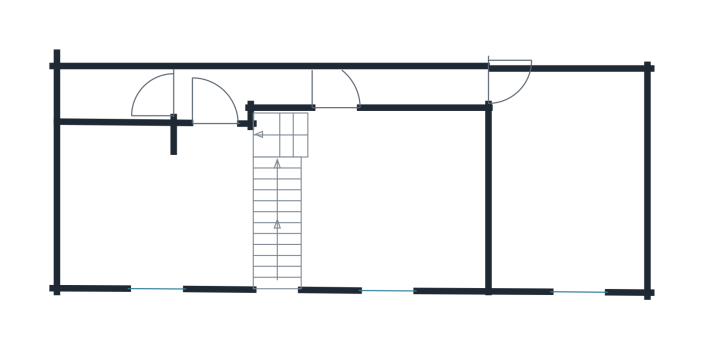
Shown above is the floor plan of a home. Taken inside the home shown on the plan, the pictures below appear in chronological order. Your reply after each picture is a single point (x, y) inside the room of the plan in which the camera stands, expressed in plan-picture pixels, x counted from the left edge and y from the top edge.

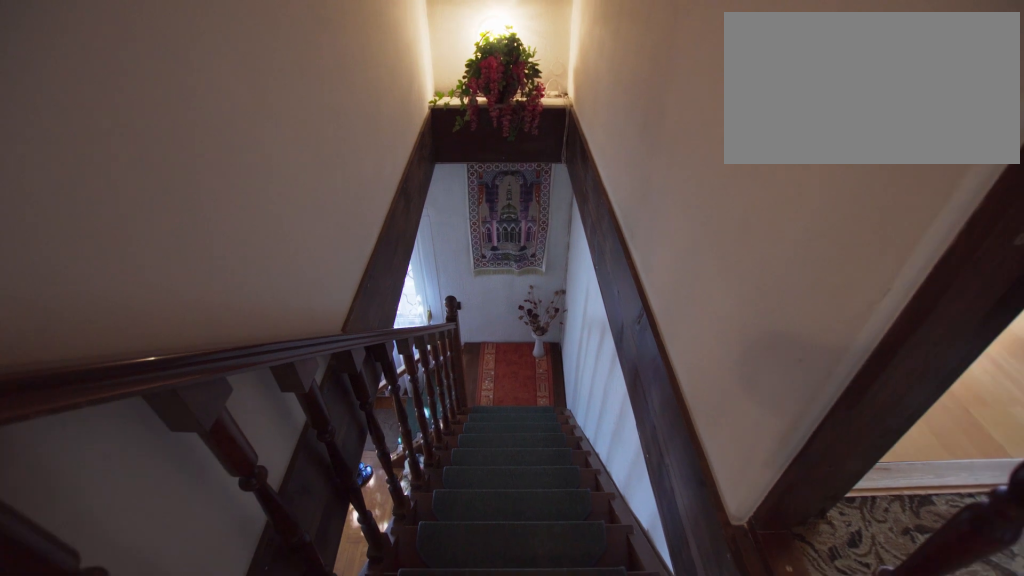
(275, 228)
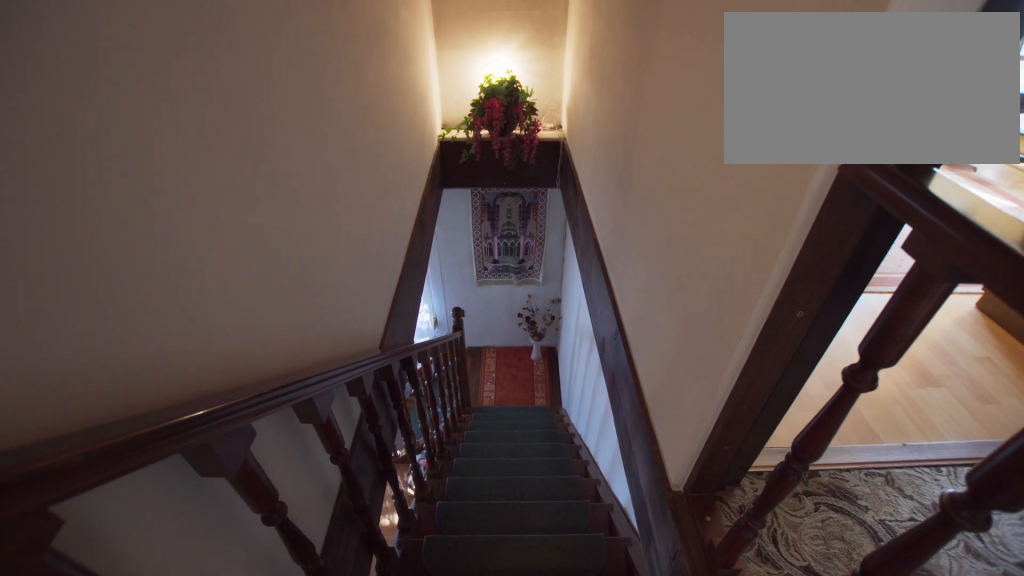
(275, 228)
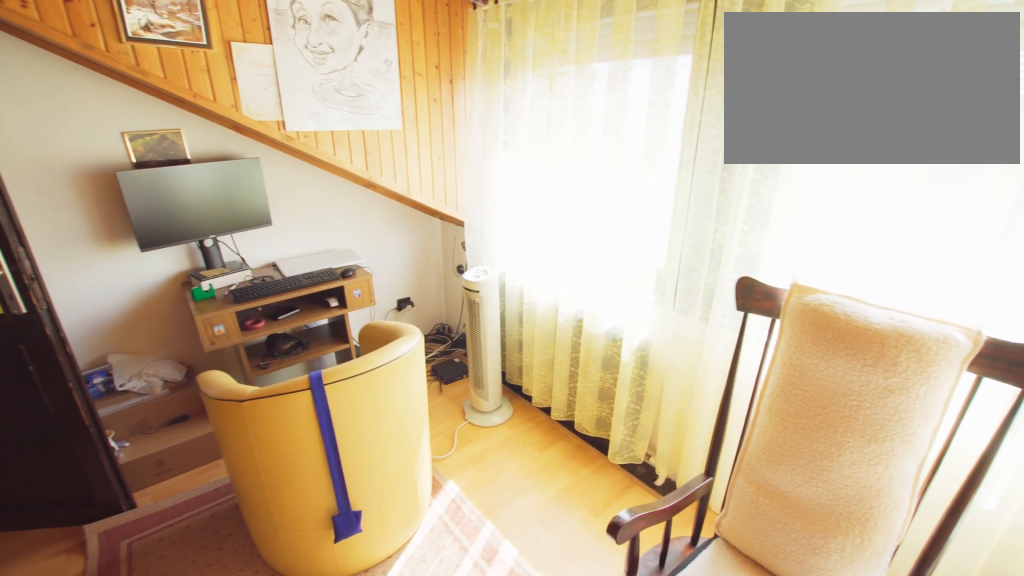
(158, 207)
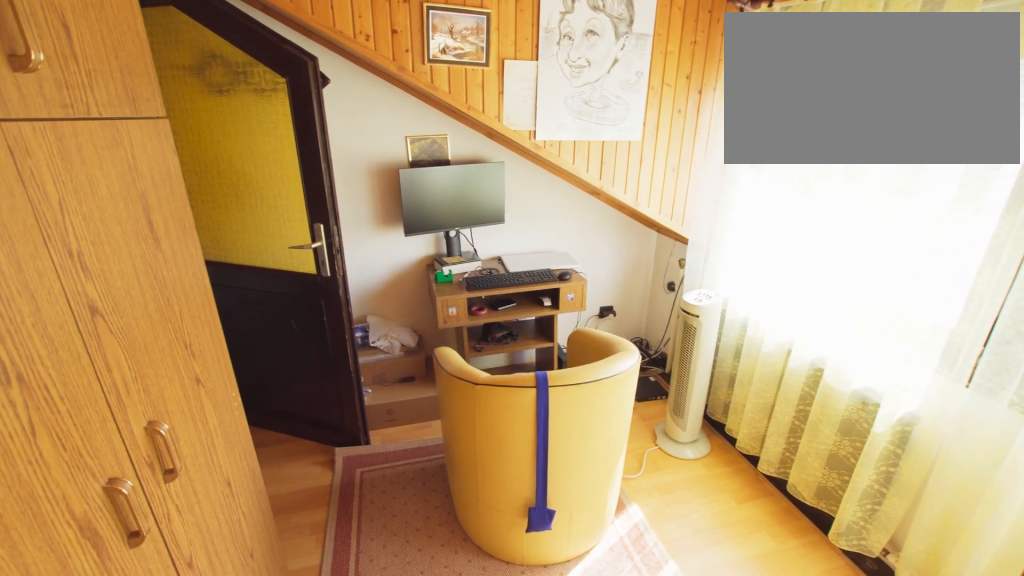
(158, 207)
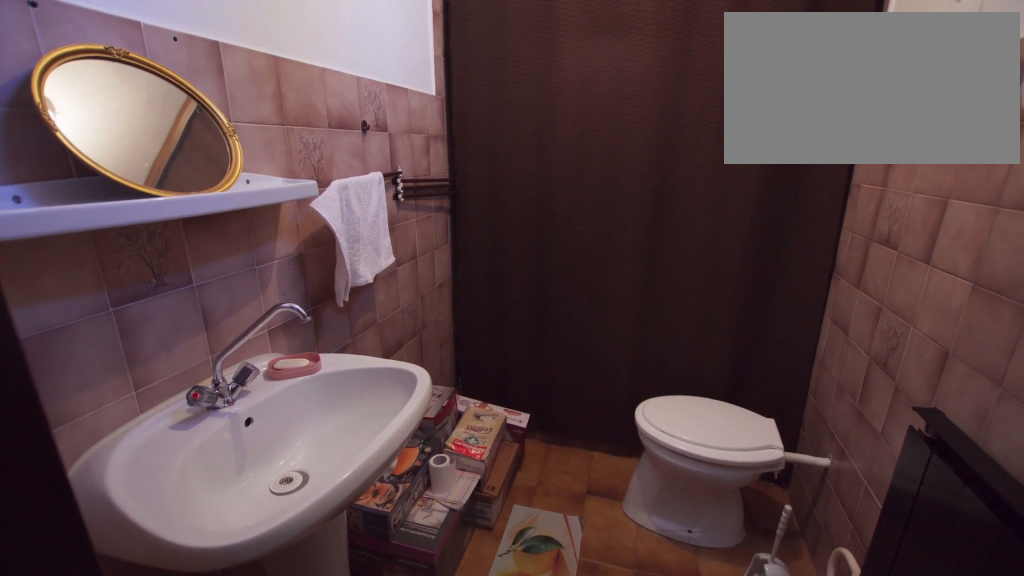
(121, 97)
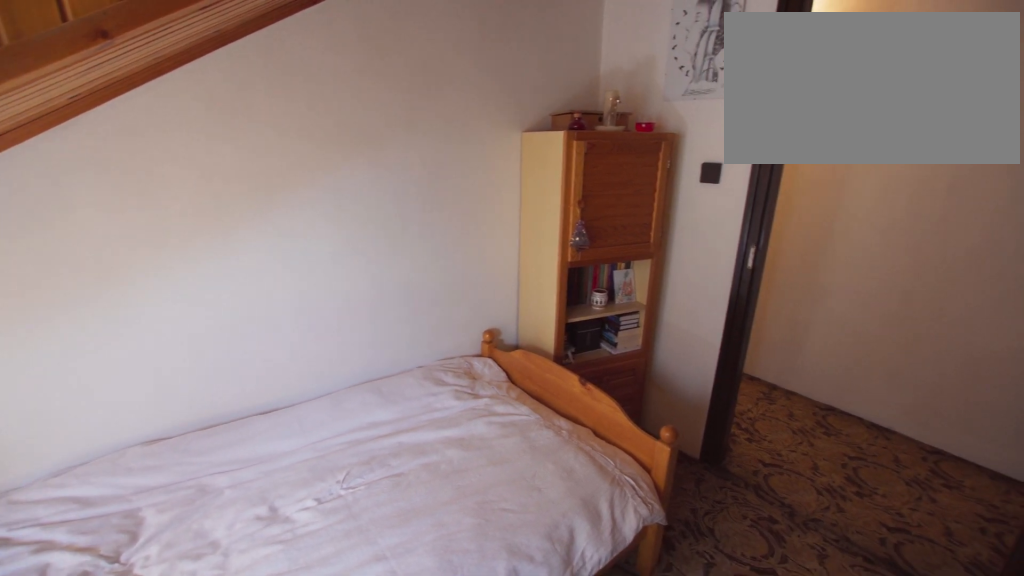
(390, 201)
